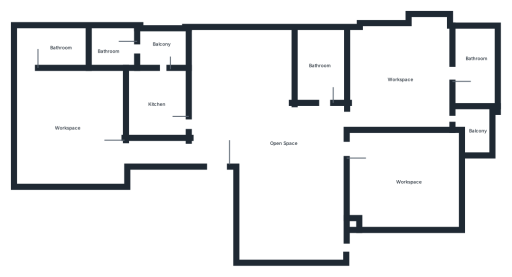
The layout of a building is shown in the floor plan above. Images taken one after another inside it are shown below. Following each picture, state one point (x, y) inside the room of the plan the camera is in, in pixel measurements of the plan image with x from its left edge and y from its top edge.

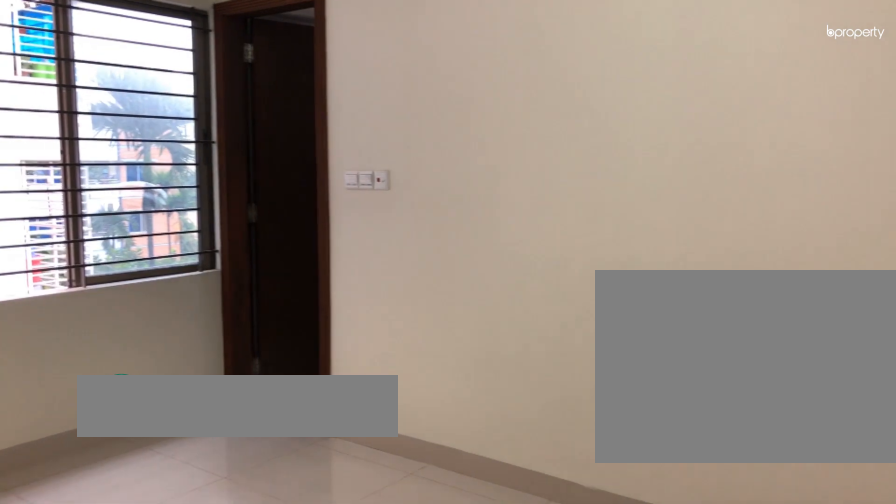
(70, 126)
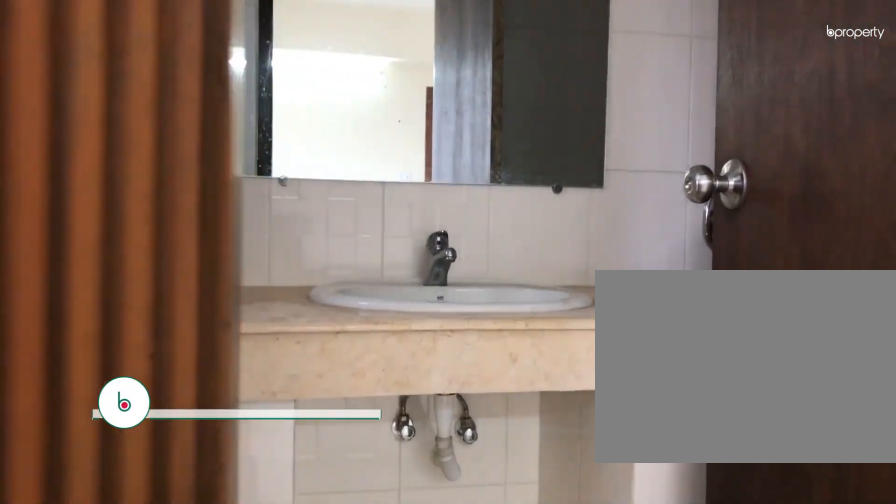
(472, 73)
